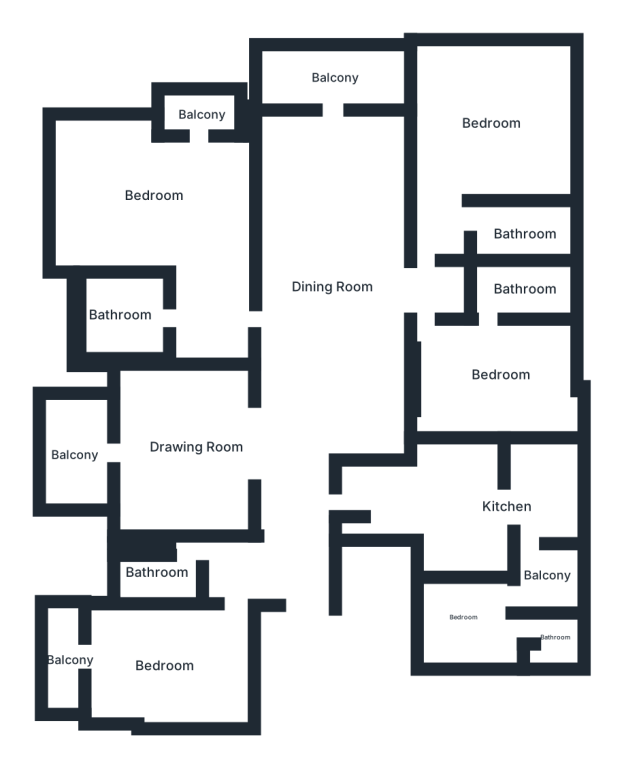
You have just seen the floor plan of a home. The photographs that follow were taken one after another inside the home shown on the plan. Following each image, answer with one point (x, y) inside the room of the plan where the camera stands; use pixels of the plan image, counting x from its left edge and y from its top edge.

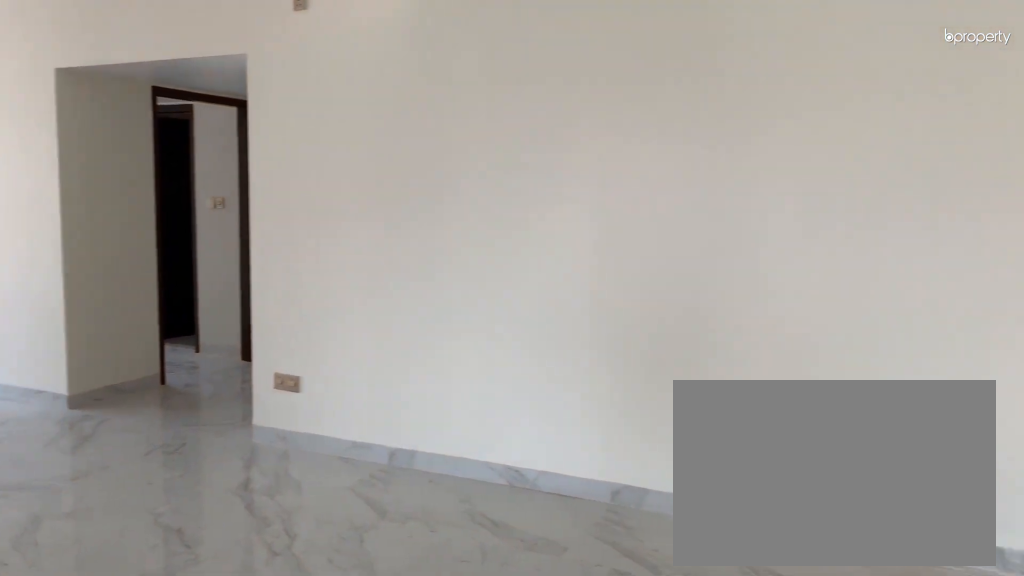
(326, 280)
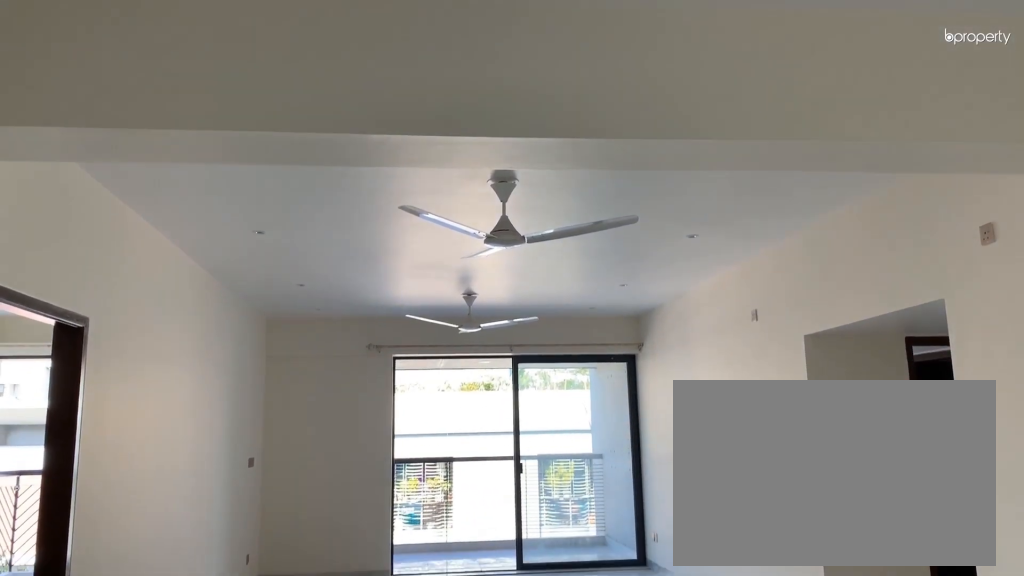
(326, 280)
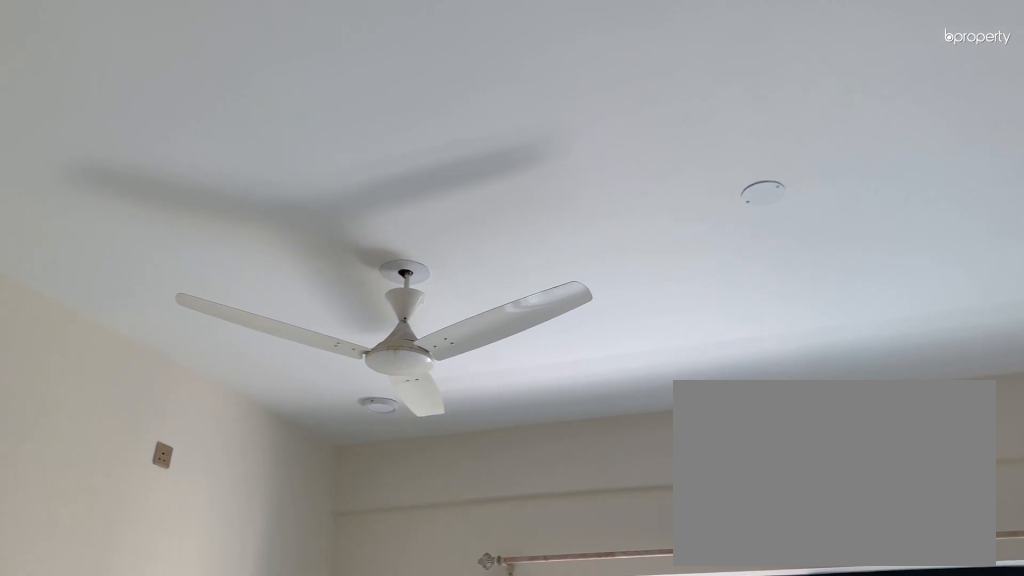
(199, 449)
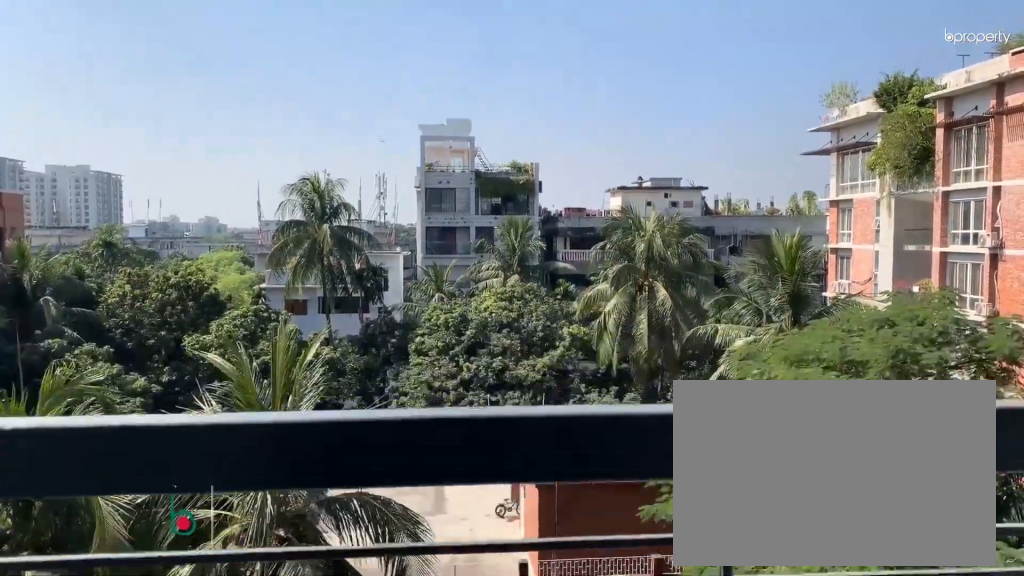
(78, 459)
